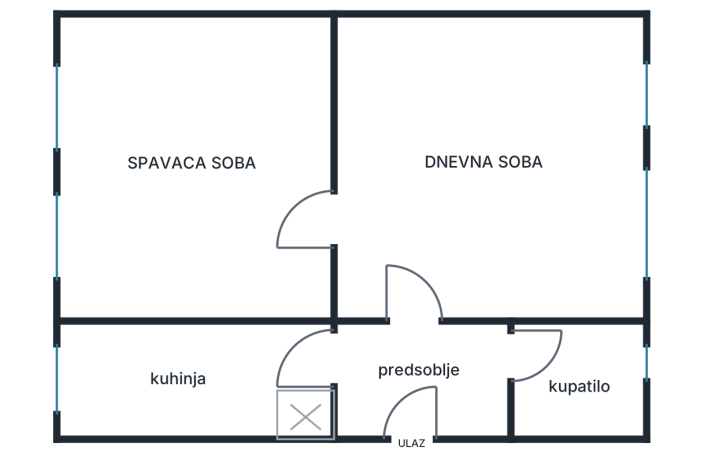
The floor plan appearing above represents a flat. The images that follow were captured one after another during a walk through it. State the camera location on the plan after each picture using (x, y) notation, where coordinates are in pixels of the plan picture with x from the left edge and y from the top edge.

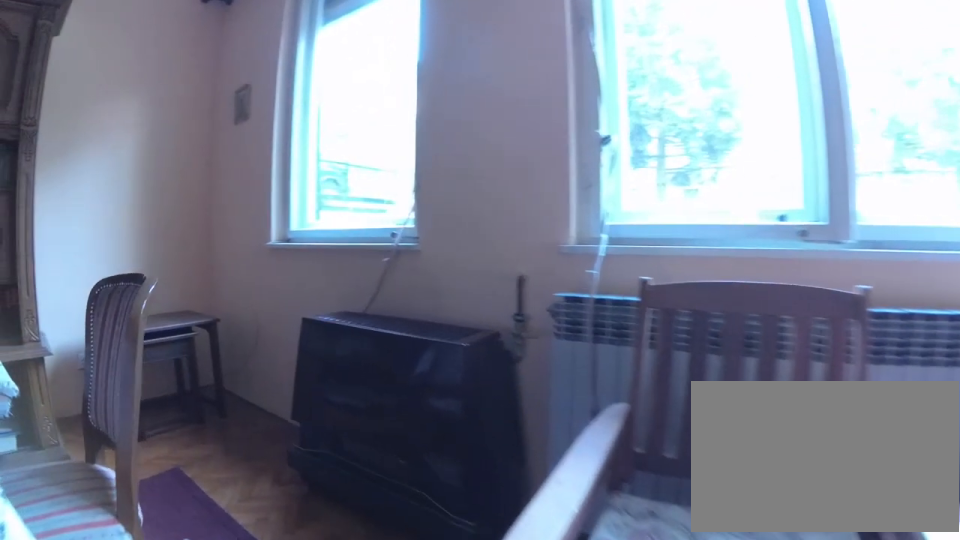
(532, 247)
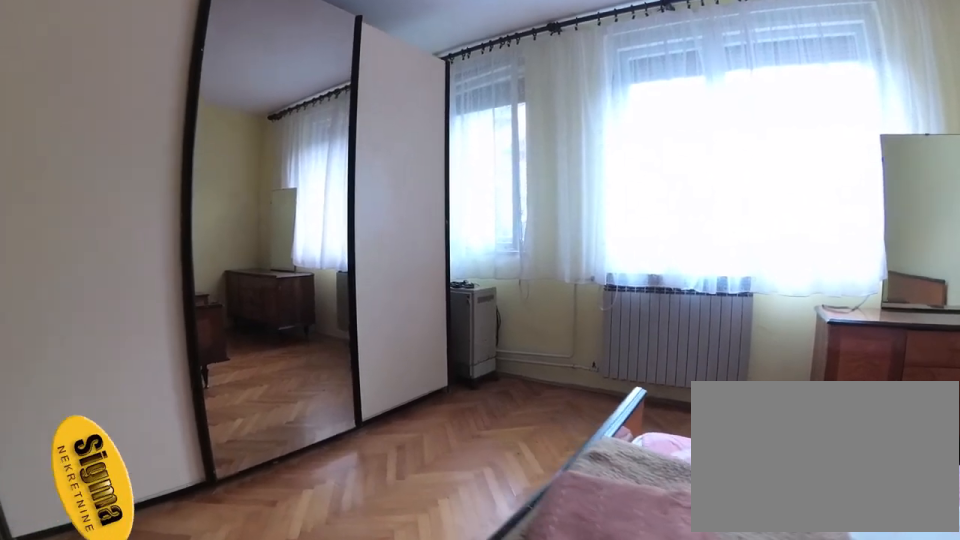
(269, 146)
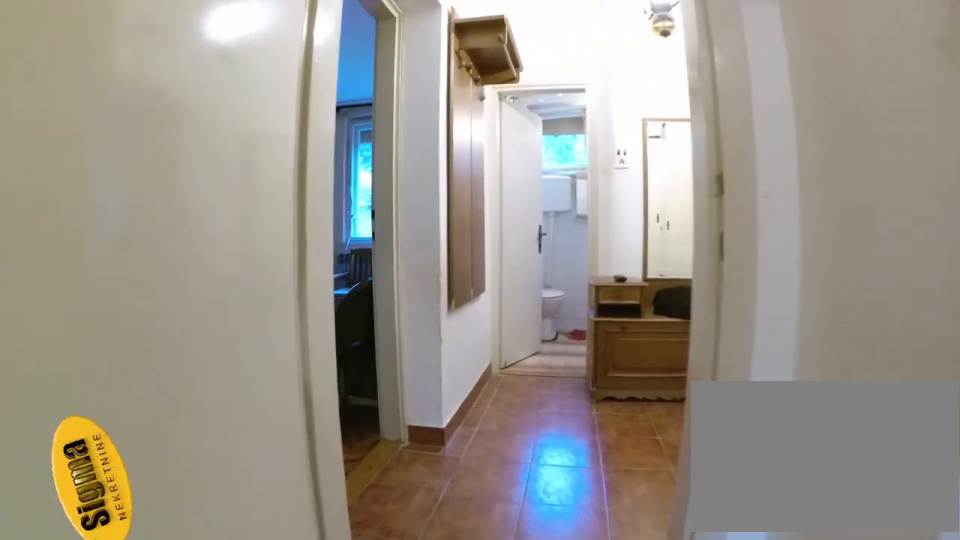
(259, 348)
